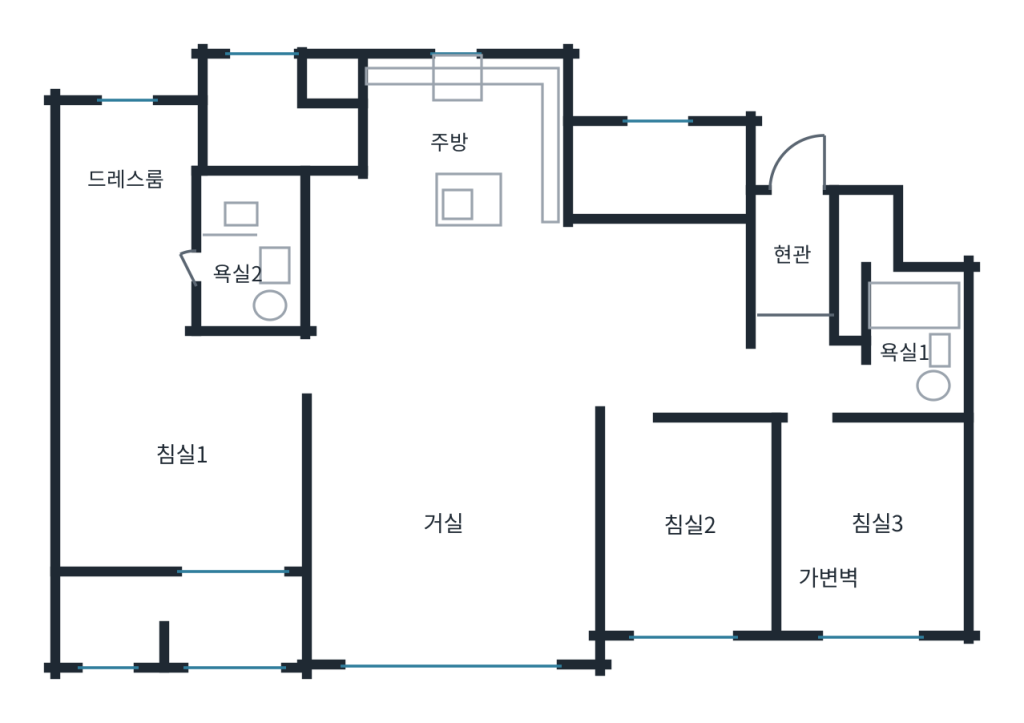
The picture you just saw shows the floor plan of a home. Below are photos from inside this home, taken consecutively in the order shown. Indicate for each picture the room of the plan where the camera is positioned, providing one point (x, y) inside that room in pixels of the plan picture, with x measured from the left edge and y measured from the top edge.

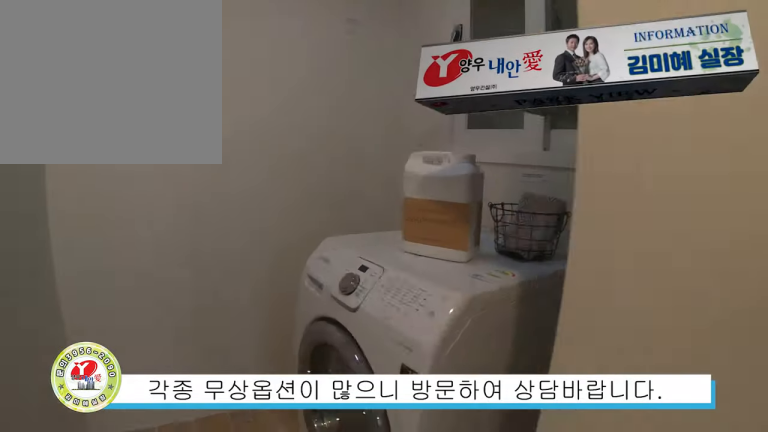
(303, 124)
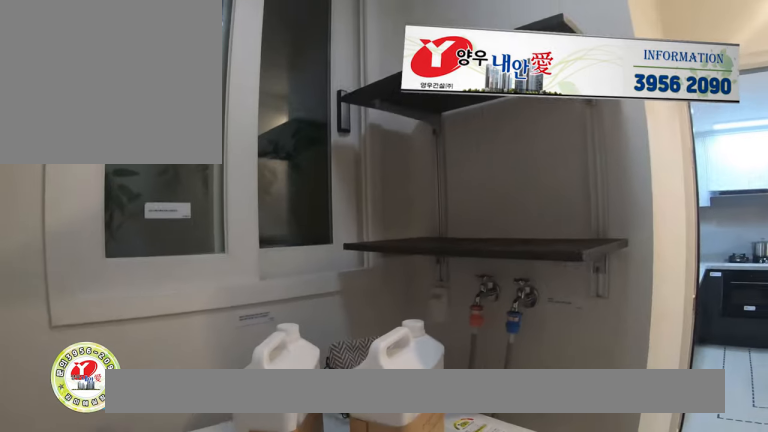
(303, 128)
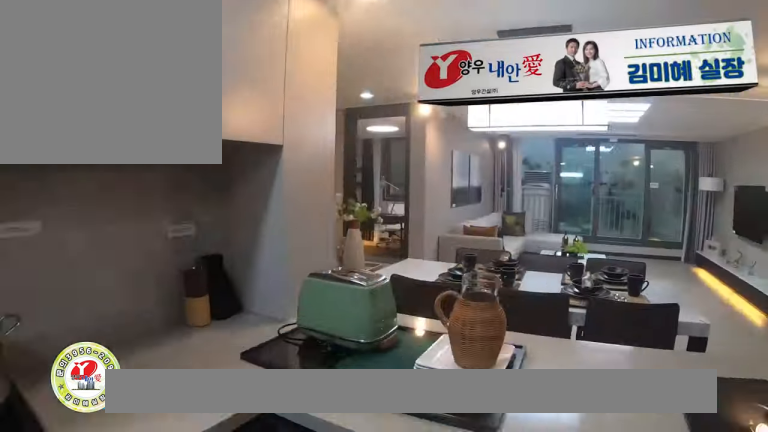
(397, 269)
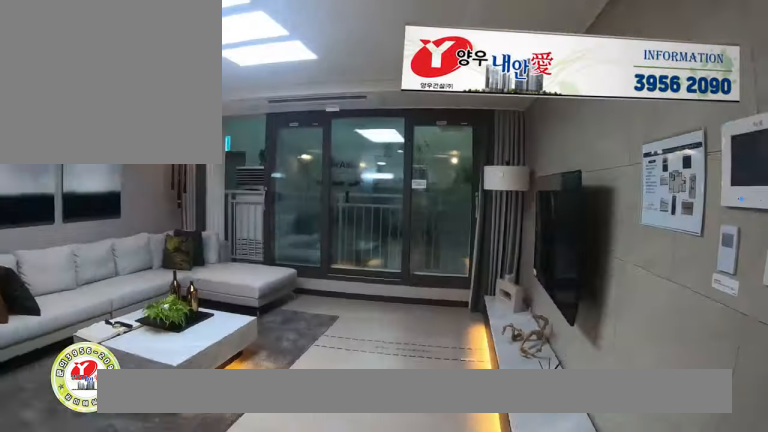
(401, 295)
